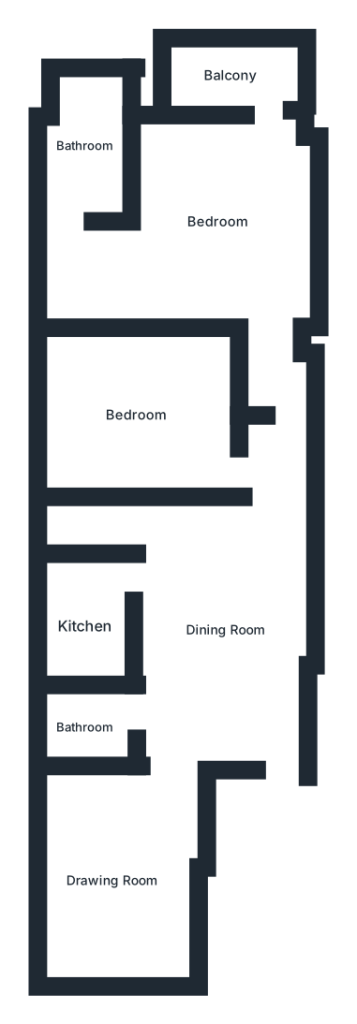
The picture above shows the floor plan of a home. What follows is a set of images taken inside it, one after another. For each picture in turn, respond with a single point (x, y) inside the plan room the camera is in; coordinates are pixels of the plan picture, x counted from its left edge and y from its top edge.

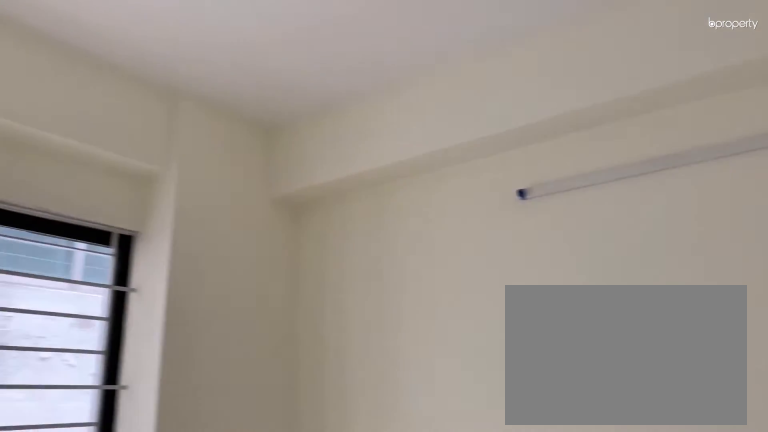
(113, 880)
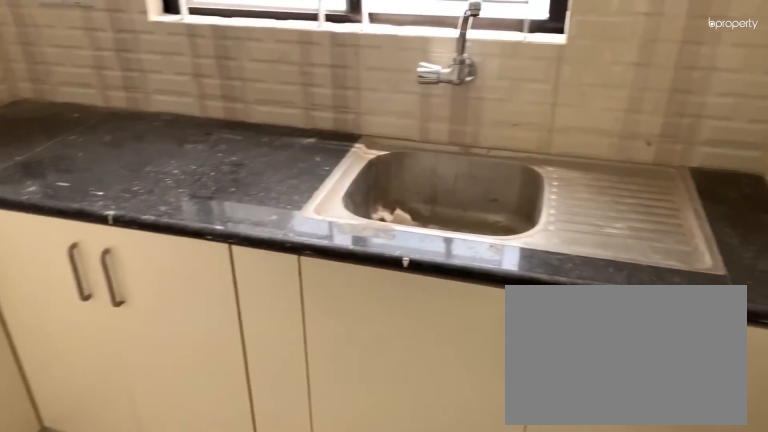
(85, 621)
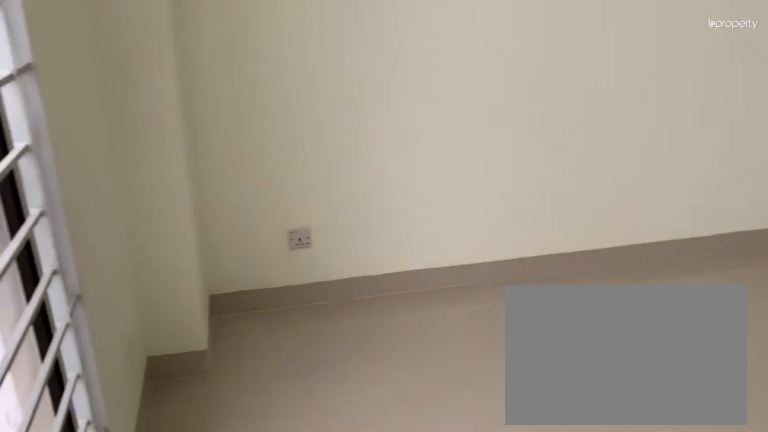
(136, 415)
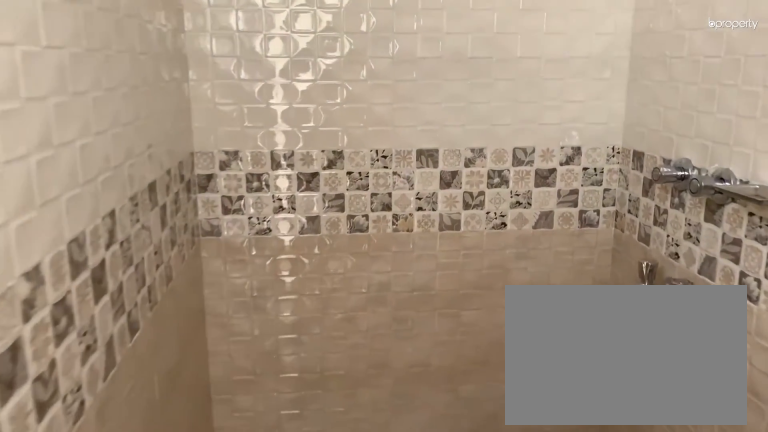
(82, 144)
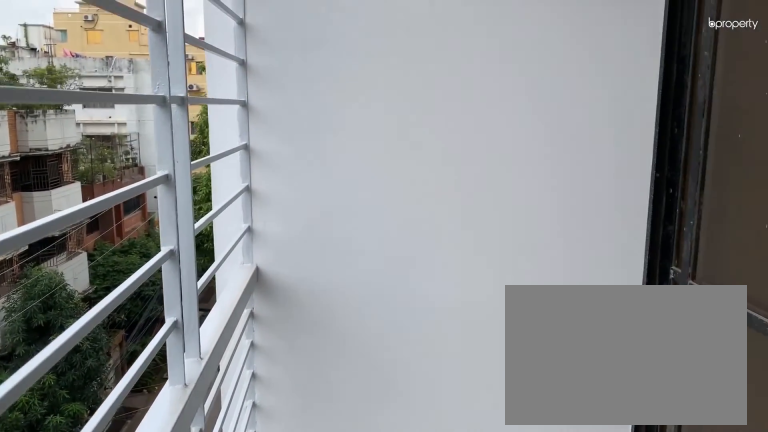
(231, 70)
